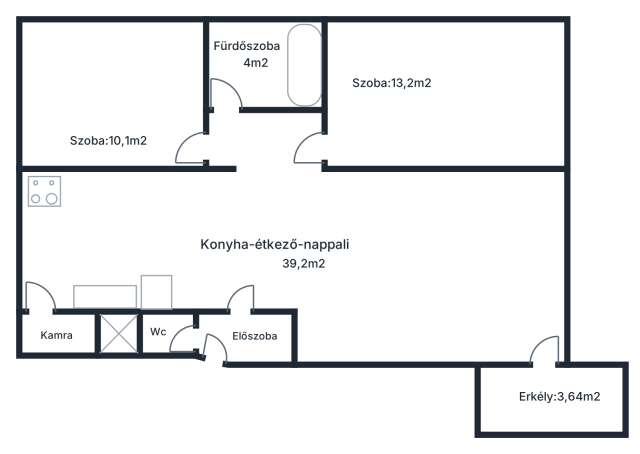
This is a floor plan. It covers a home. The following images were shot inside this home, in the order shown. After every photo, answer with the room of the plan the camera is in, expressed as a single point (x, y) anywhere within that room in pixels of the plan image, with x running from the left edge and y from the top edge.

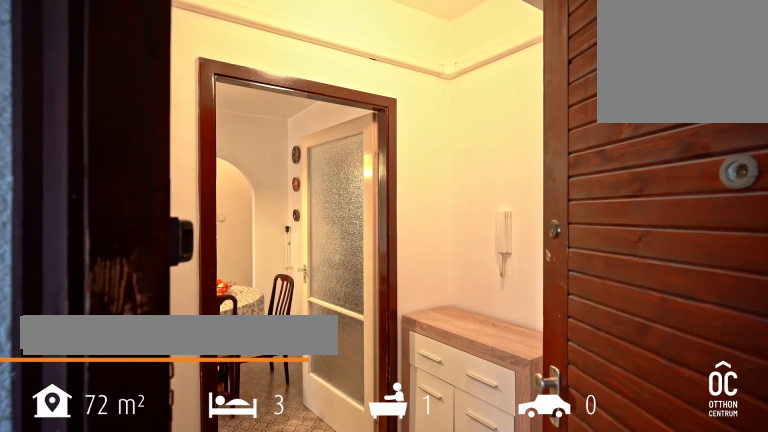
(248, 336)
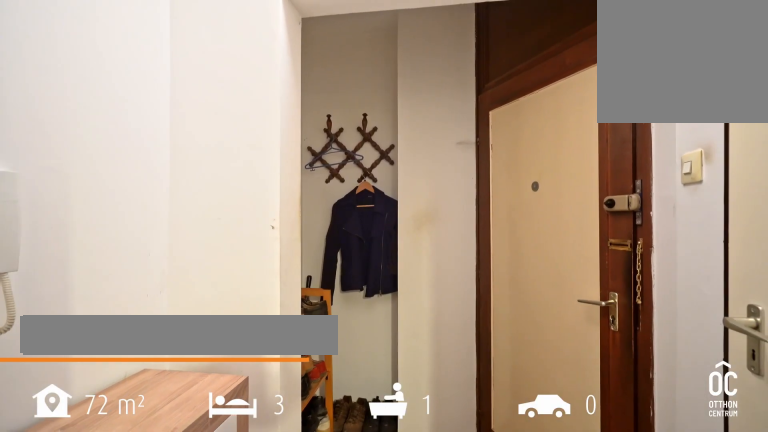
(248, 336)
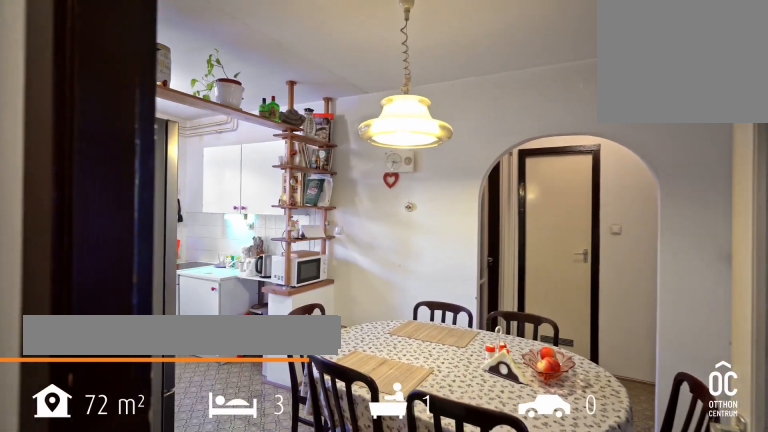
(144, 228)
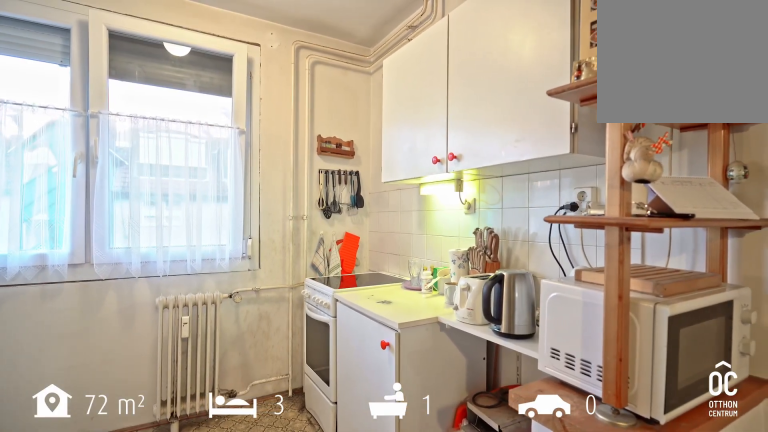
(144, 228)
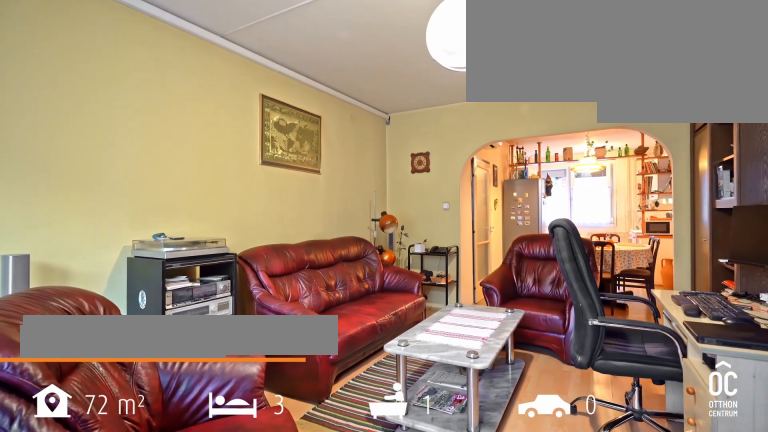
(422, 228)
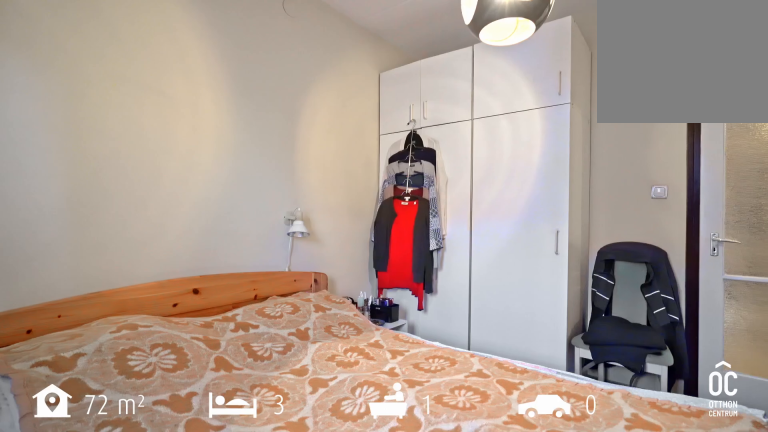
(123, 81)
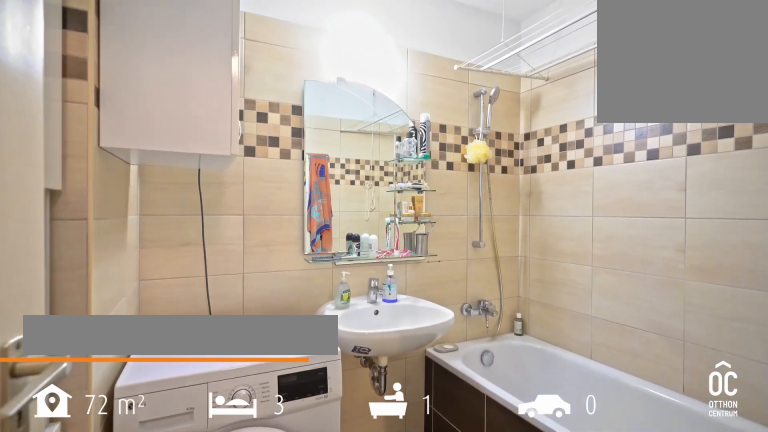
(265, 73)
